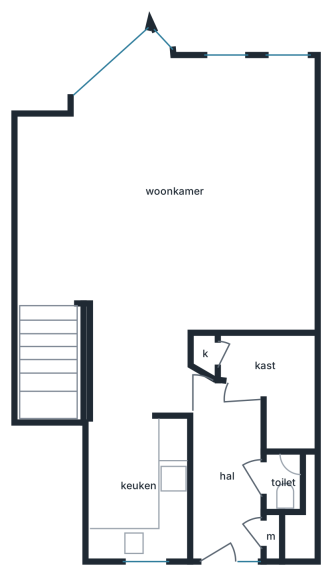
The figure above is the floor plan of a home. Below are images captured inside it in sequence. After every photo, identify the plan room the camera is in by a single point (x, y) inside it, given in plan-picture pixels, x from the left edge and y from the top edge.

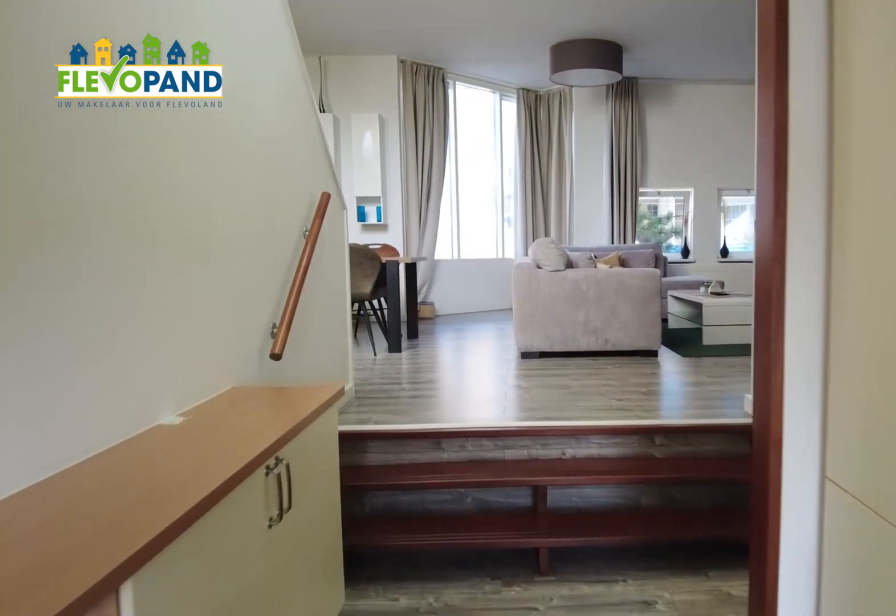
(139, 487)
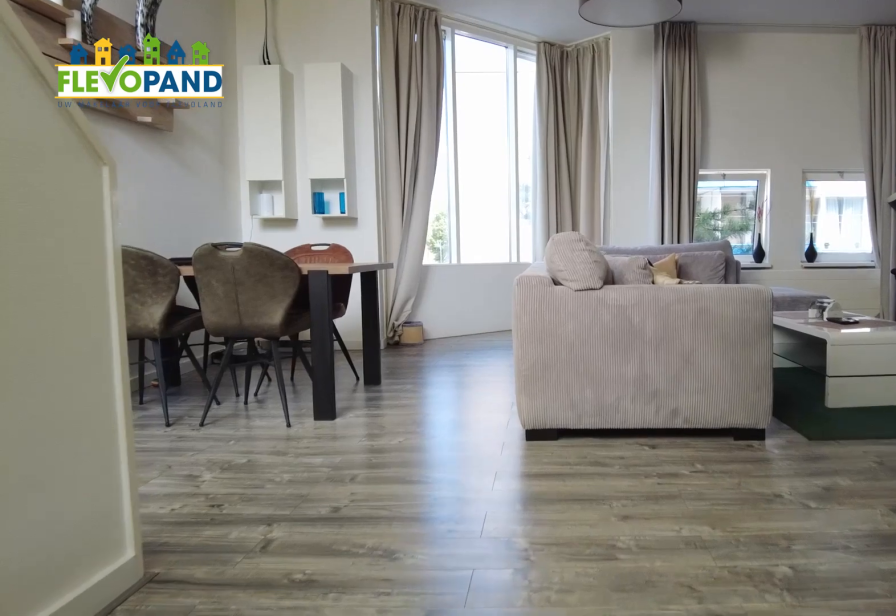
(173, 277)
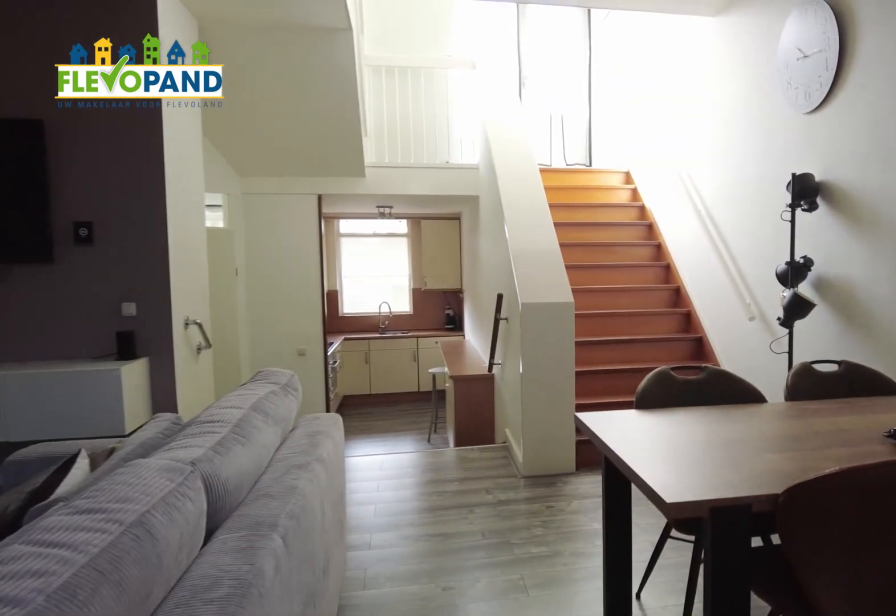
(173, 277)
